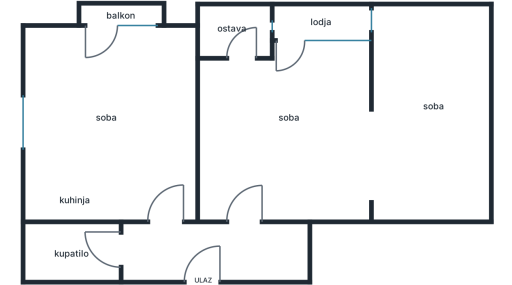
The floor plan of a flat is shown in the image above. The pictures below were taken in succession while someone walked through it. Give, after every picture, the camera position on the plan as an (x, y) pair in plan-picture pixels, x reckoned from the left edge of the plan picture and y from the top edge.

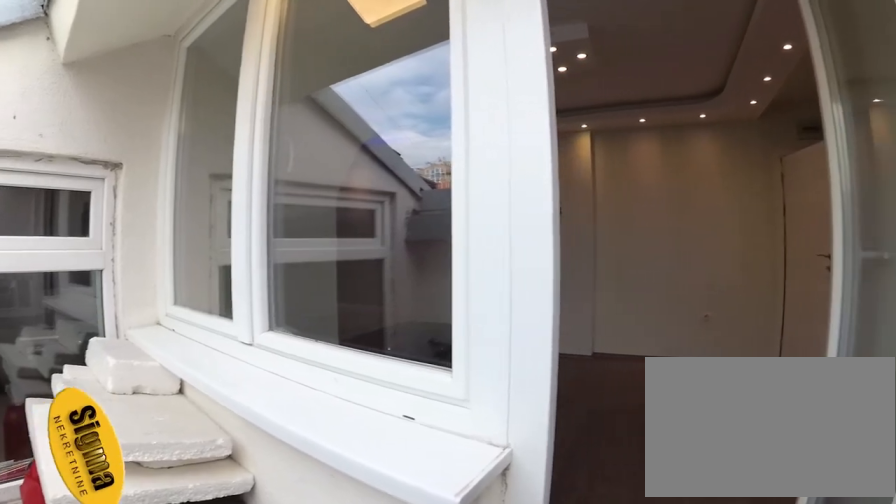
(285, 10)
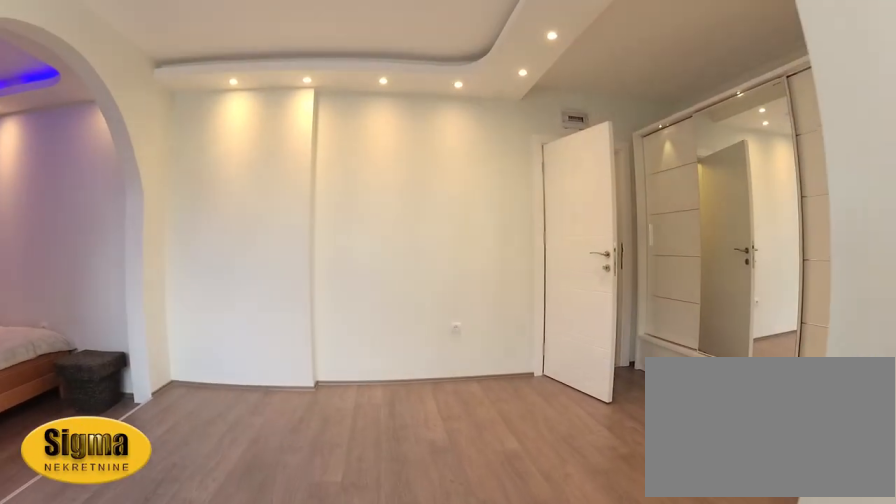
(290, 48)
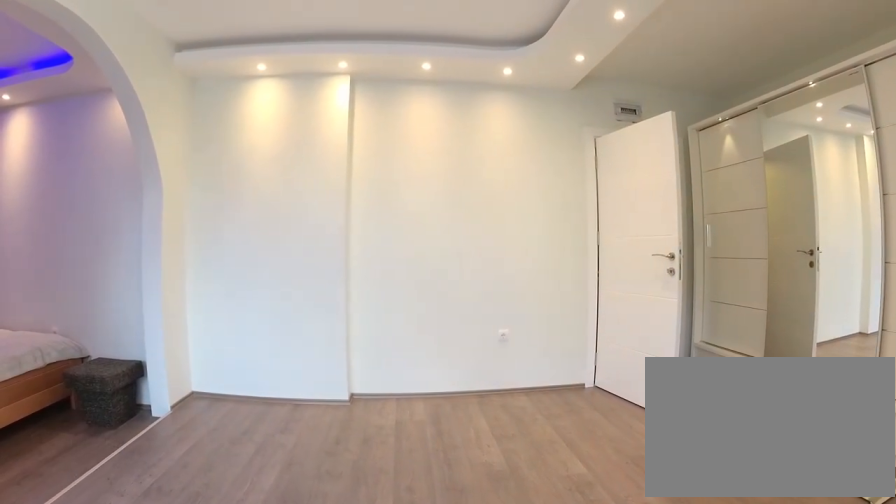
(290, 70)
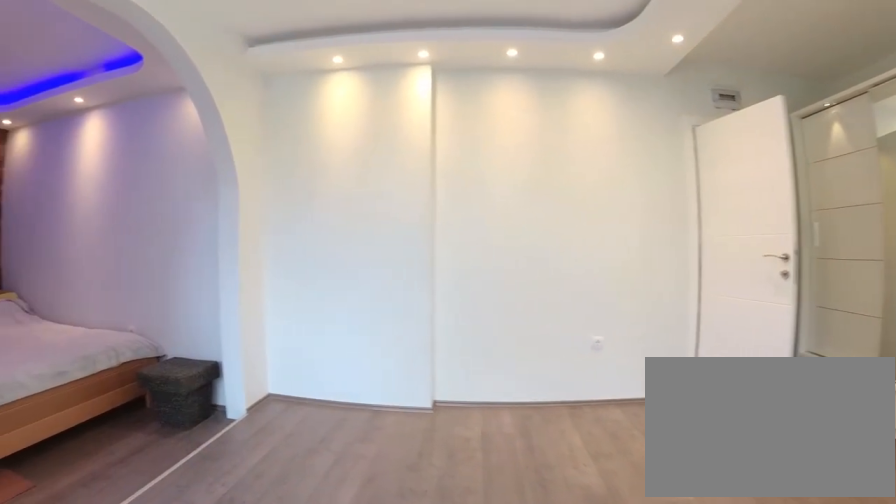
(292, 75)
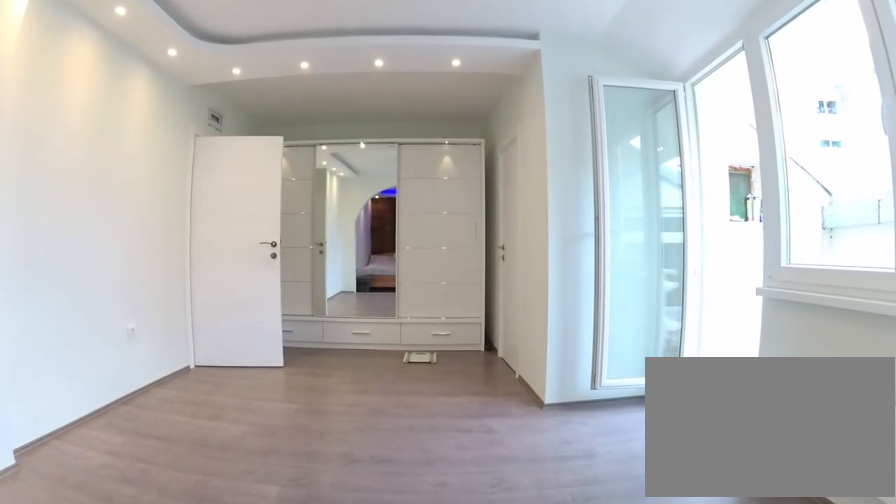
(385, 113)
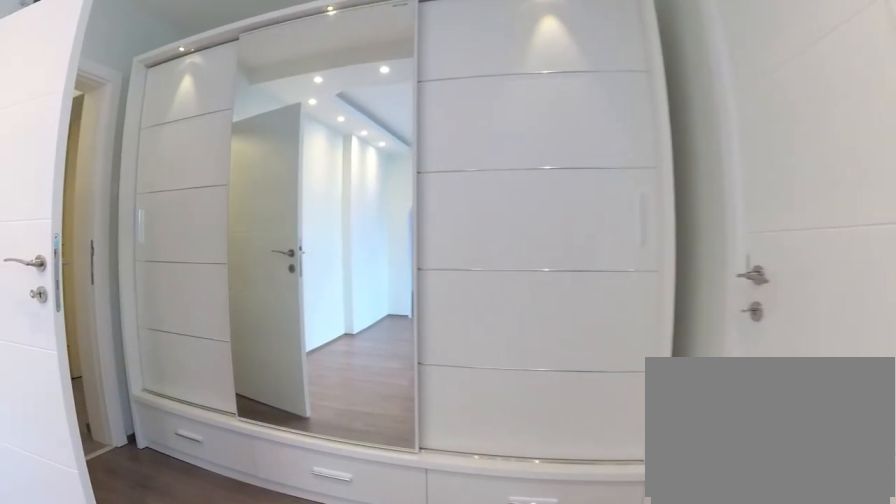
(282, 107)
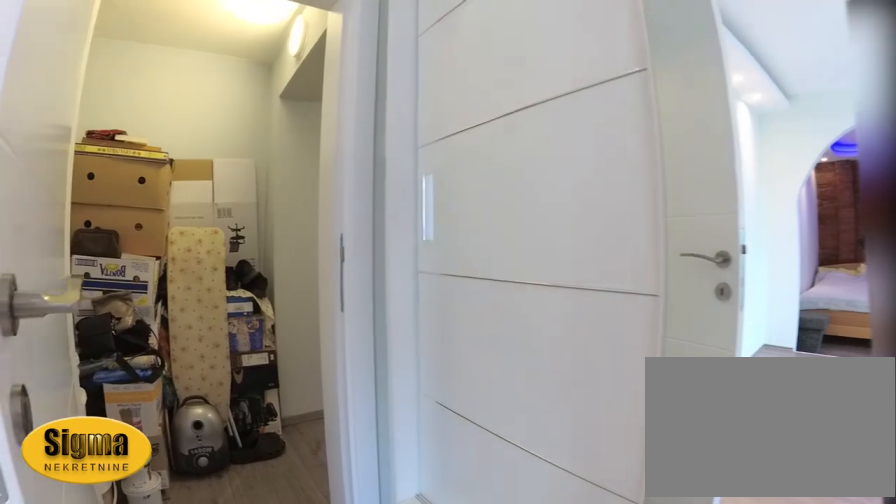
(259, 148)
